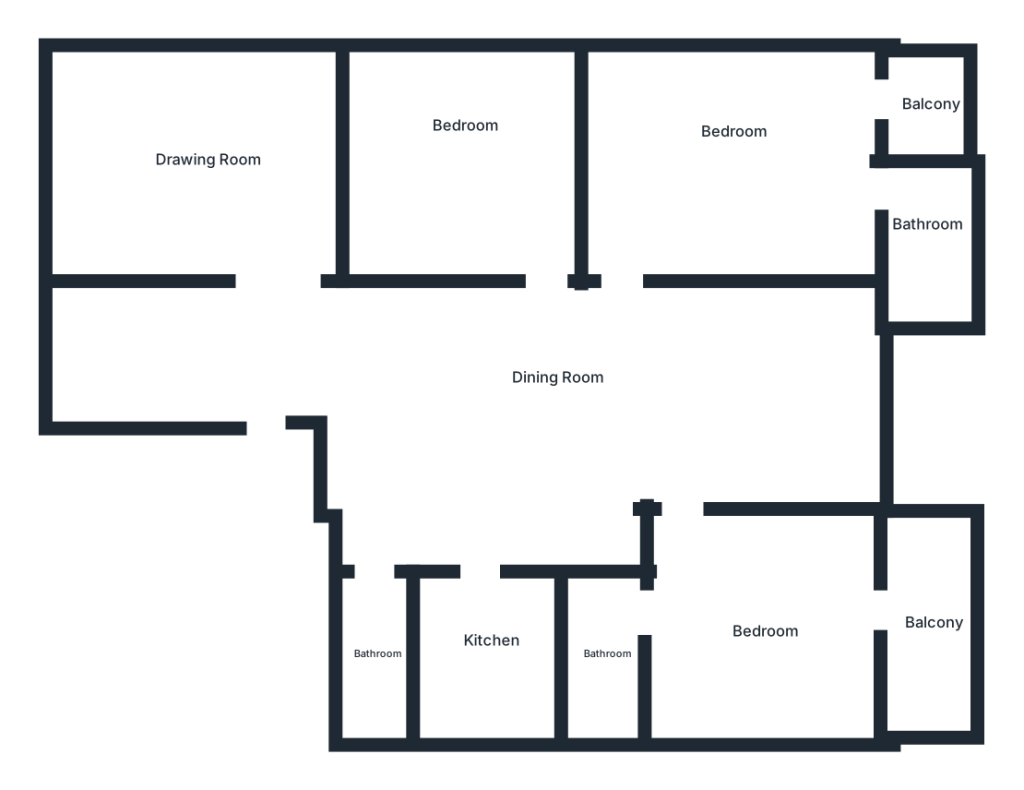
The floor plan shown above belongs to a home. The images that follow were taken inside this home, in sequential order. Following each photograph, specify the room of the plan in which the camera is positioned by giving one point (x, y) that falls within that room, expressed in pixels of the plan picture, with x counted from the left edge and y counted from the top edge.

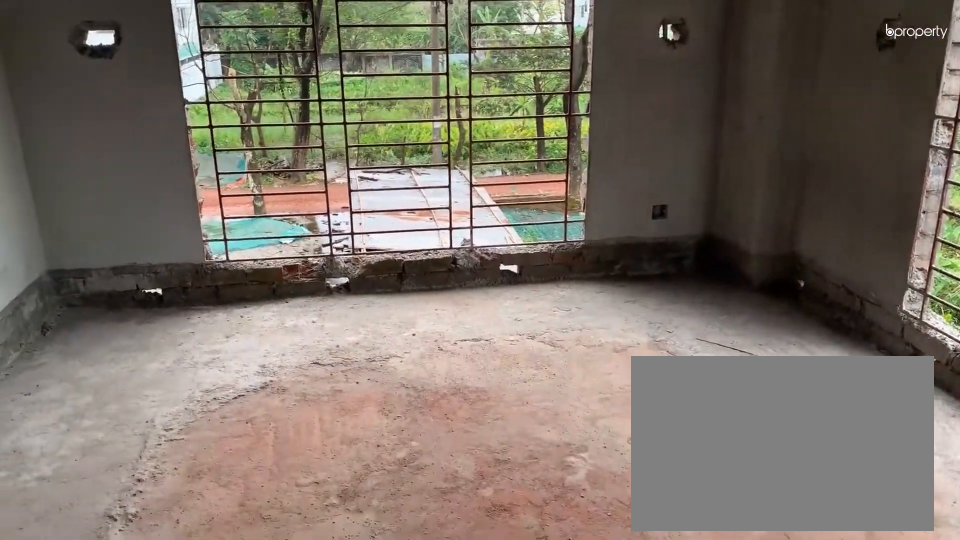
(221, 148)
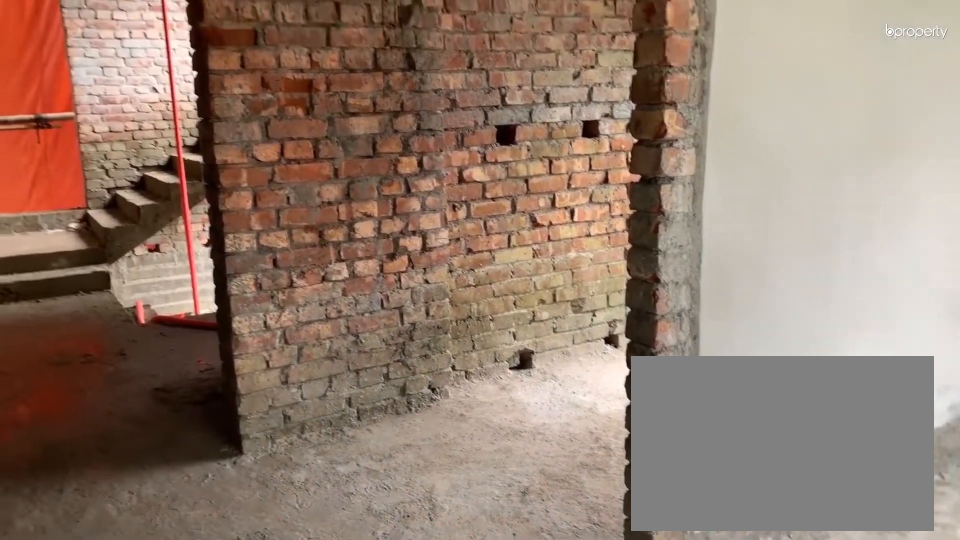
(205, 133)
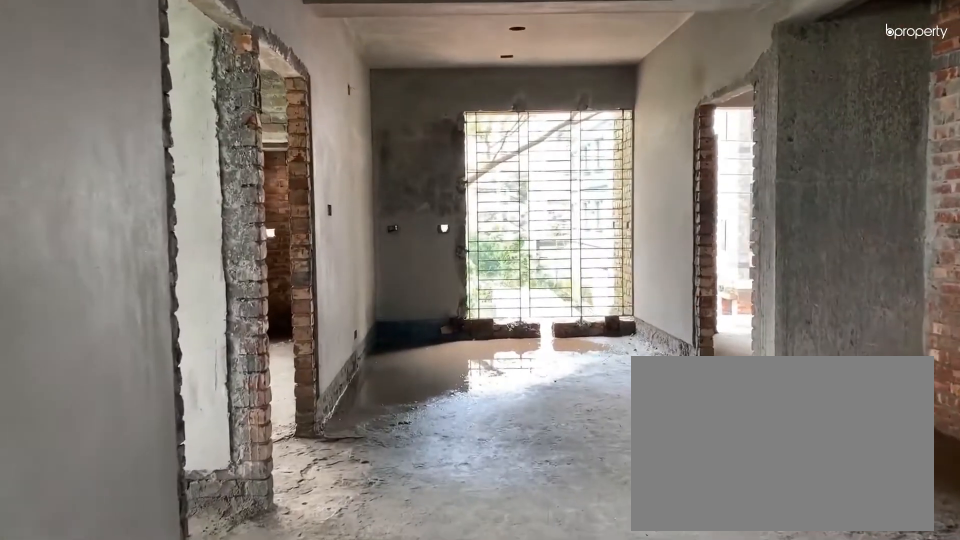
(351, 369)
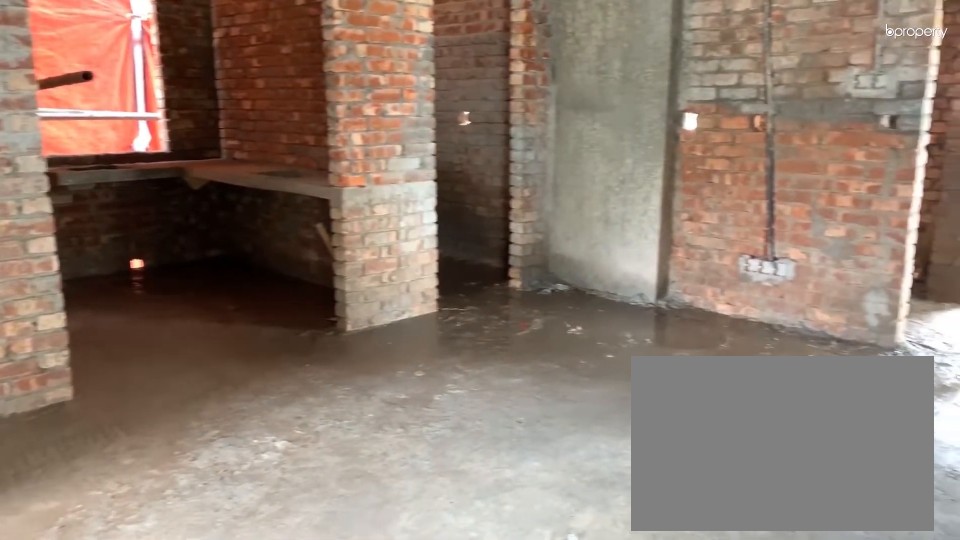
(584, 422)
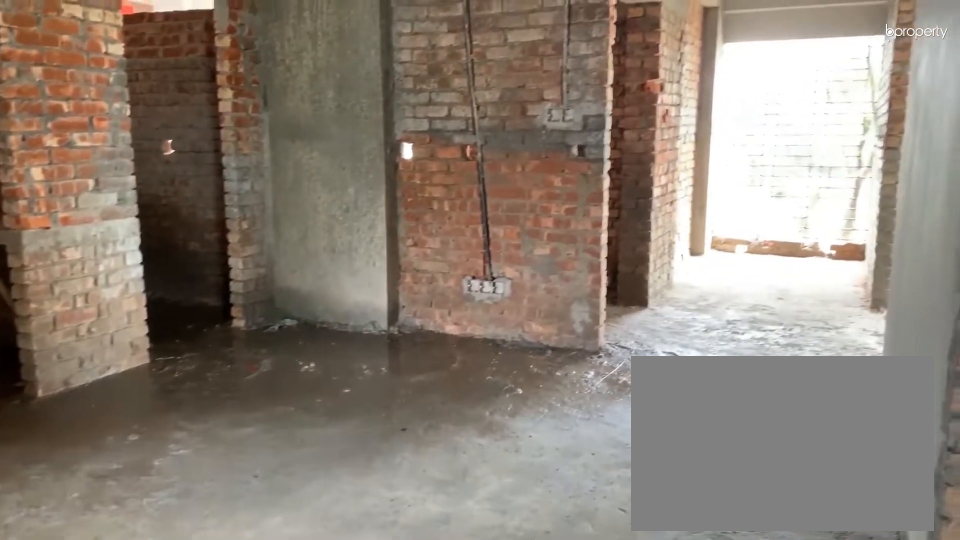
(584, 422)
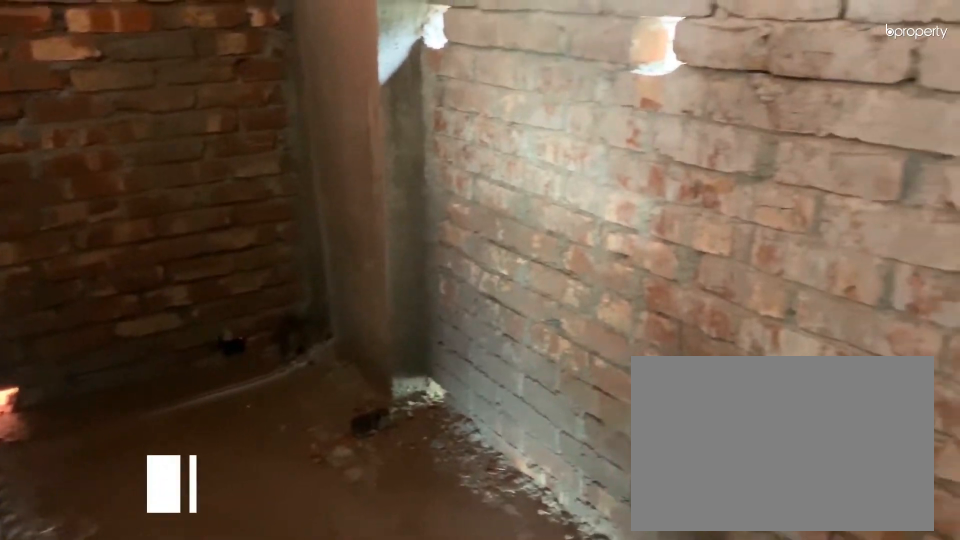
(378, 665)
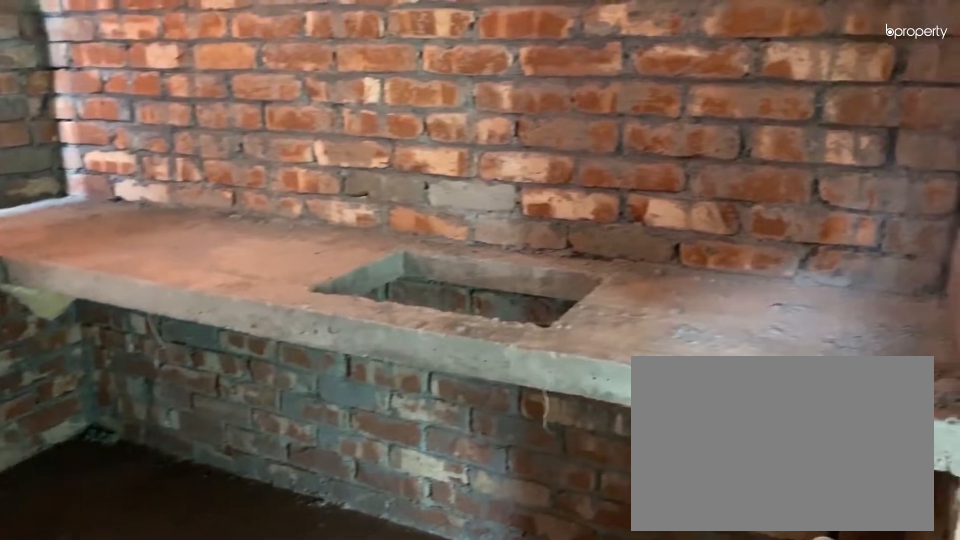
(500, 655)
